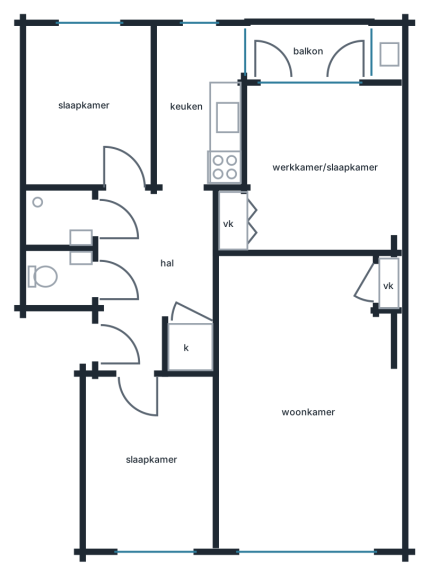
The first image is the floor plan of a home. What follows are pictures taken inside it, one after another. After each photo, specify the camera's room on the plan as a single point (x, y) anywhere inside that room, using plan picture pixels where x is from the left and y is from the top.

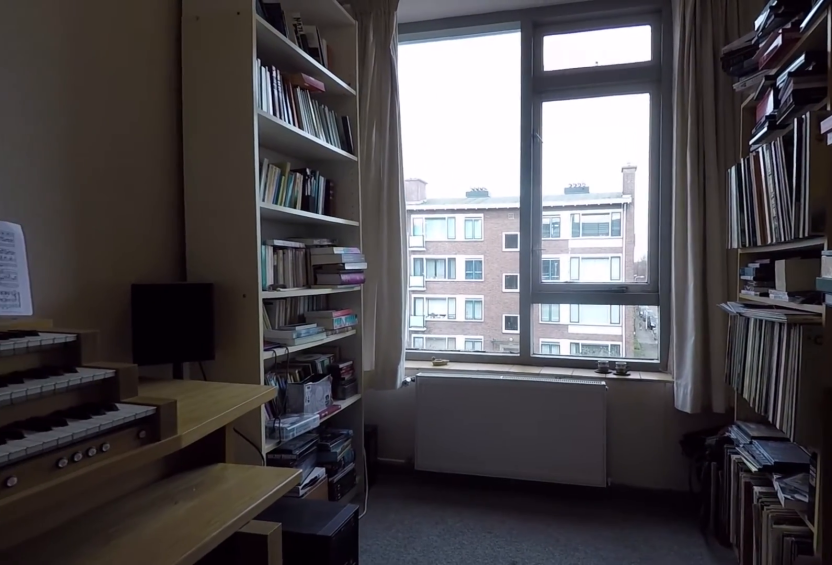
(150, 462)
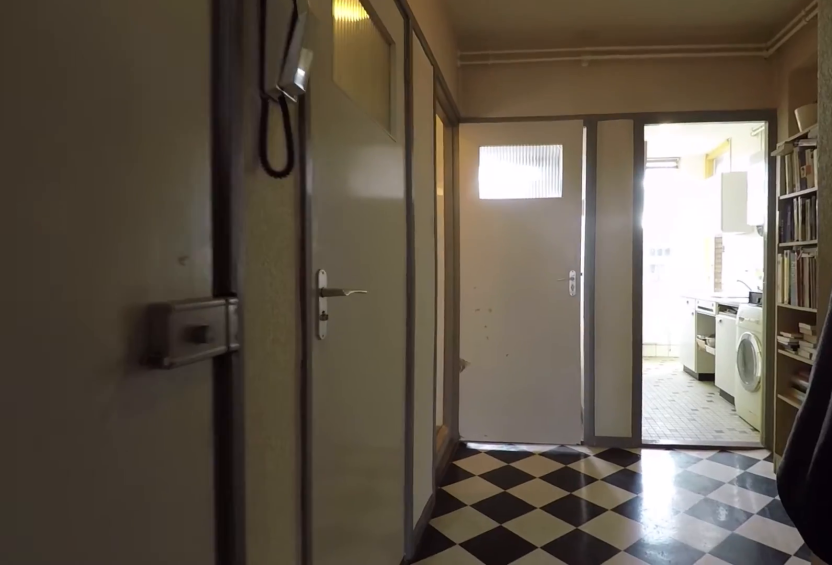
(149, 270)
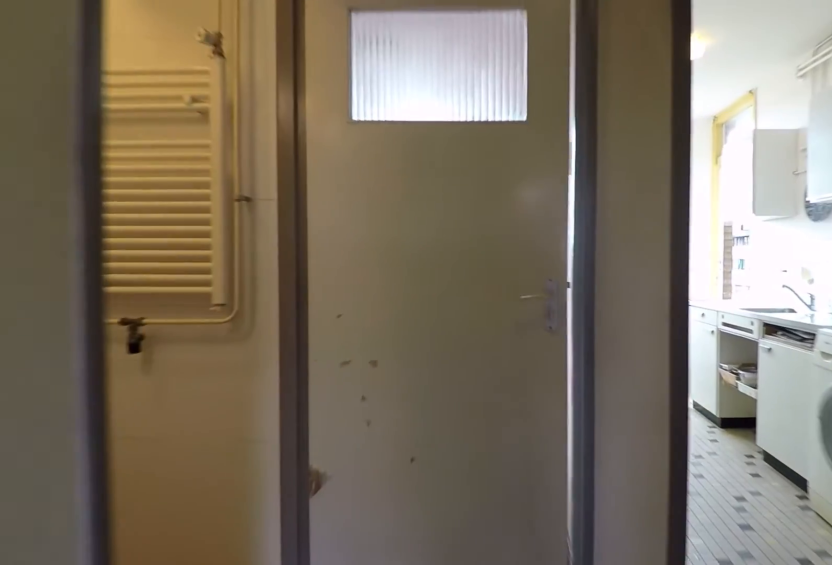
(149, 270)
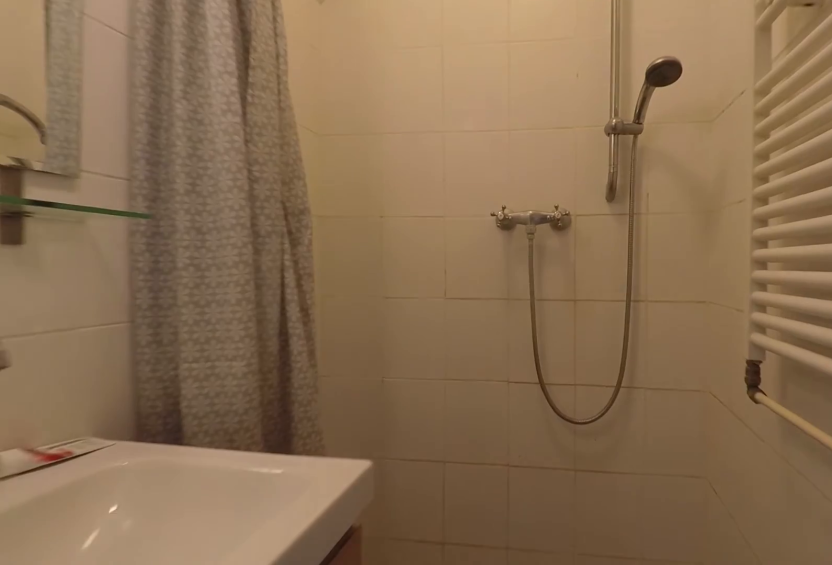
(63, 216)
